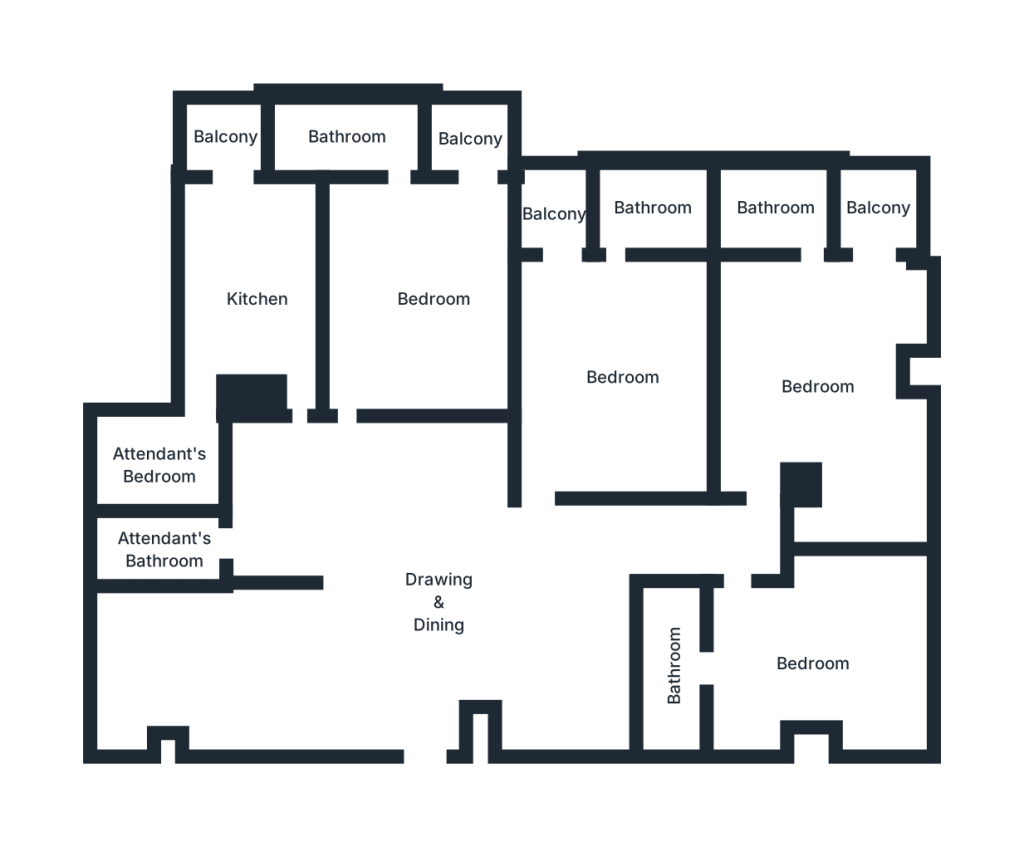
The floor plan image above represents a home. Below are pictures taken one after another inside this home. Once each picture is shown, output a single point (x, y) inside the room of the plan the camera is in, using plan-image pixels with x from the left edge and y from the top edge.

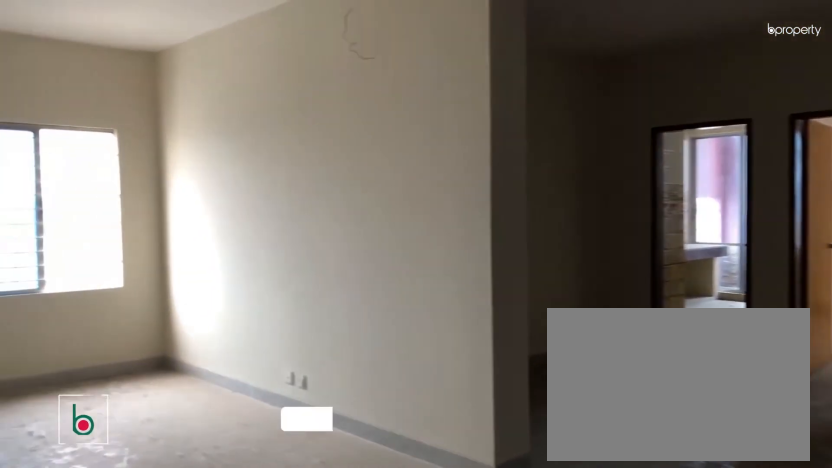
(309, 672)
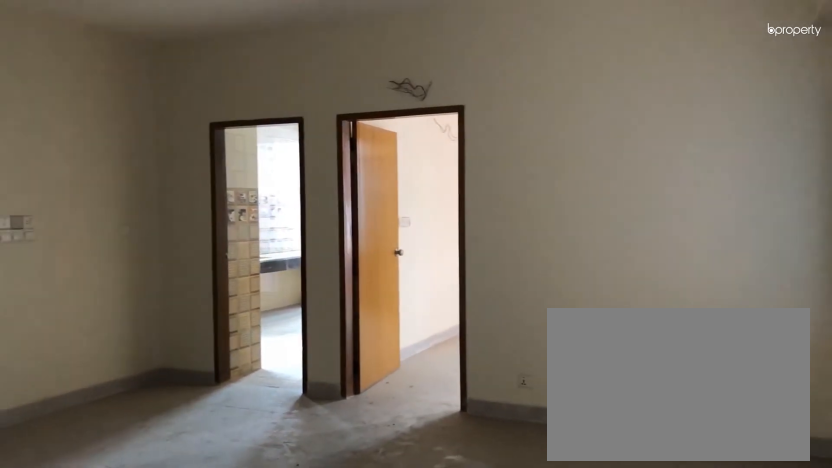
(439, 587)
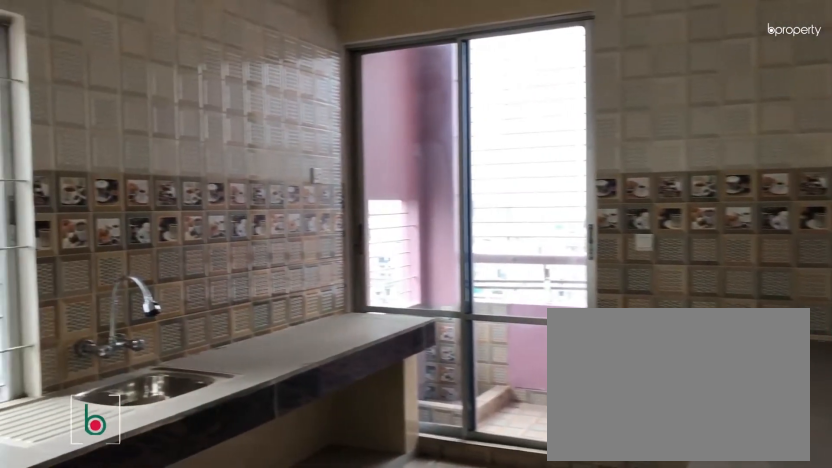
(255, 304)
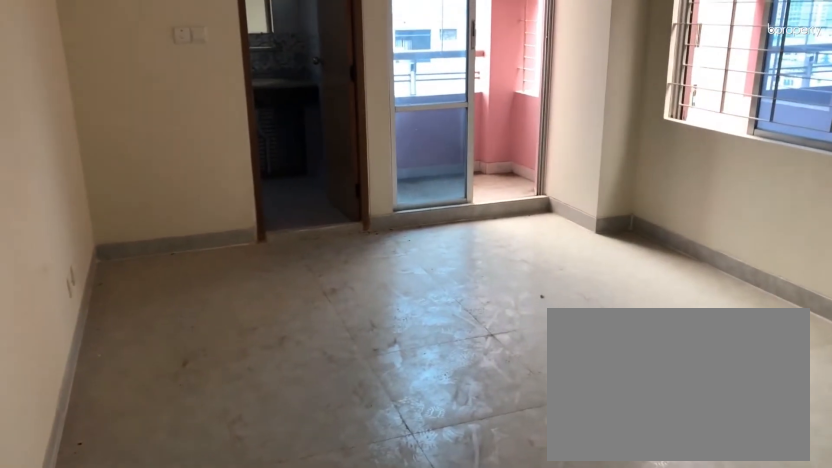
(431, 304)
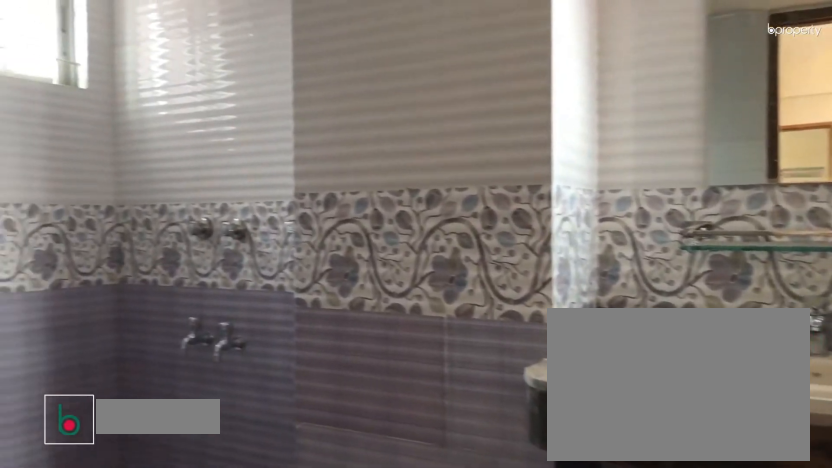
(342, 136)
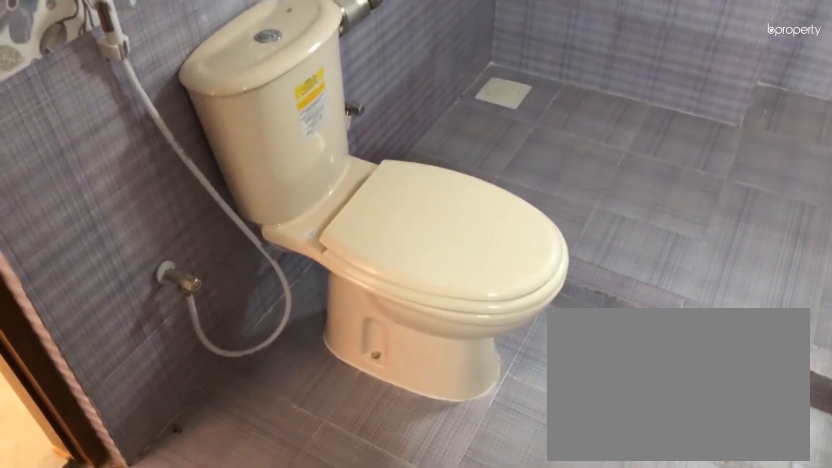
(342, 136)
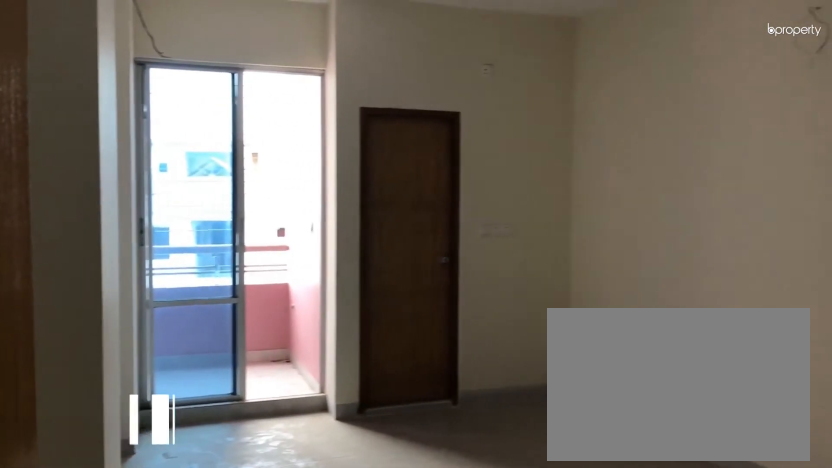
(623, 380)
